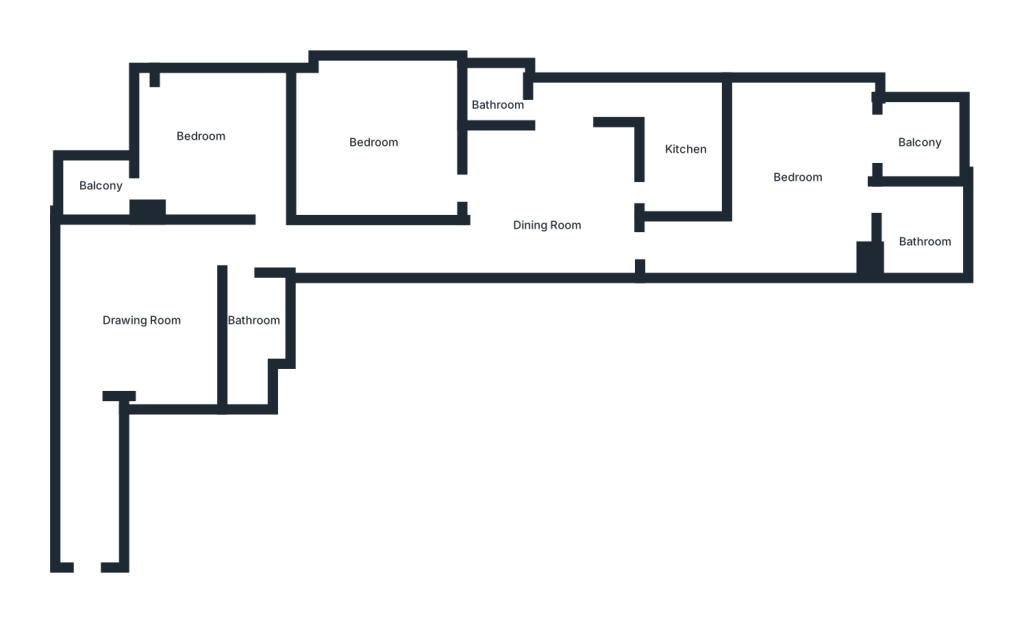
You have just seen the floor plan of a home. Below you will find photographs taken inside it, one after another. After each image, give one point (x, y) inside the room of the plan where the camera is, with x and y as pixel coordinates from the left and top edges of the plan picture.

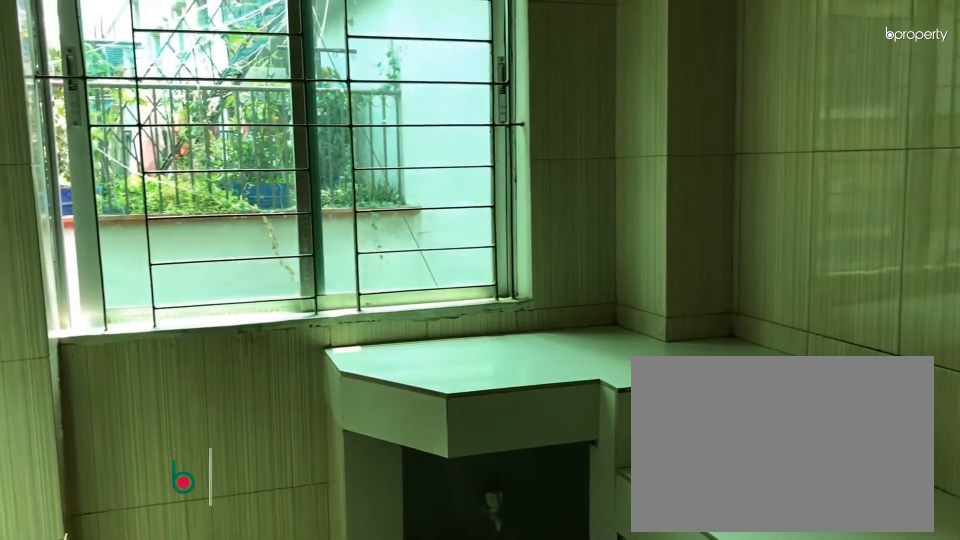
(684, 148)
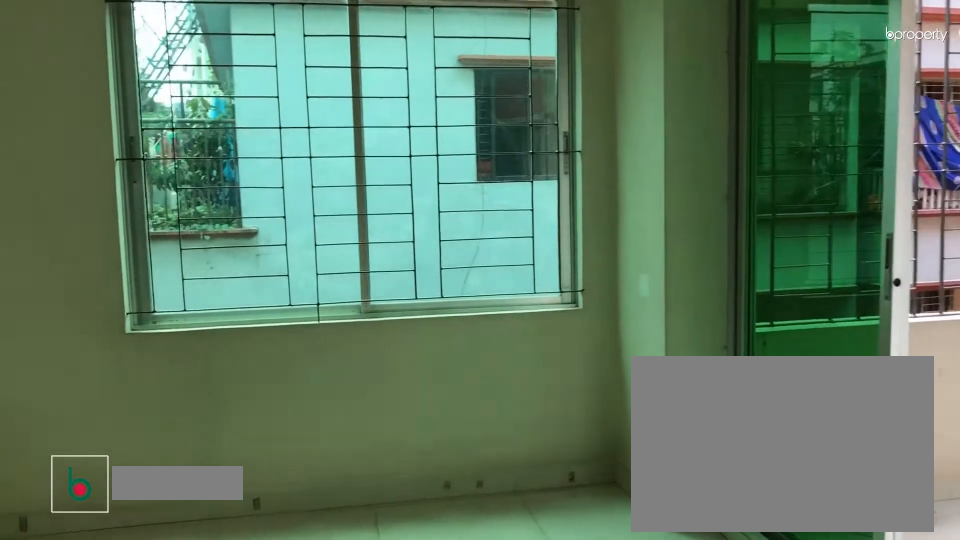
(815, 176)
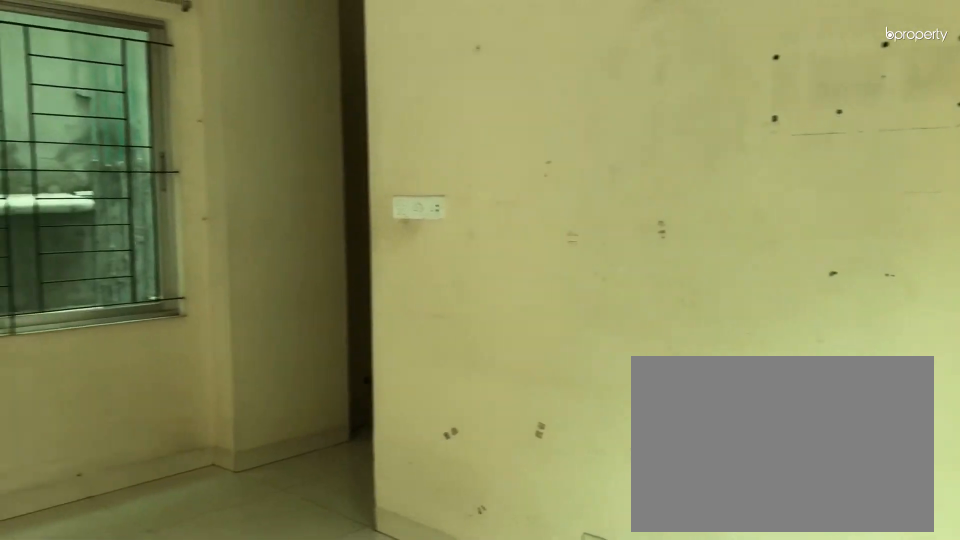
(815, 176)
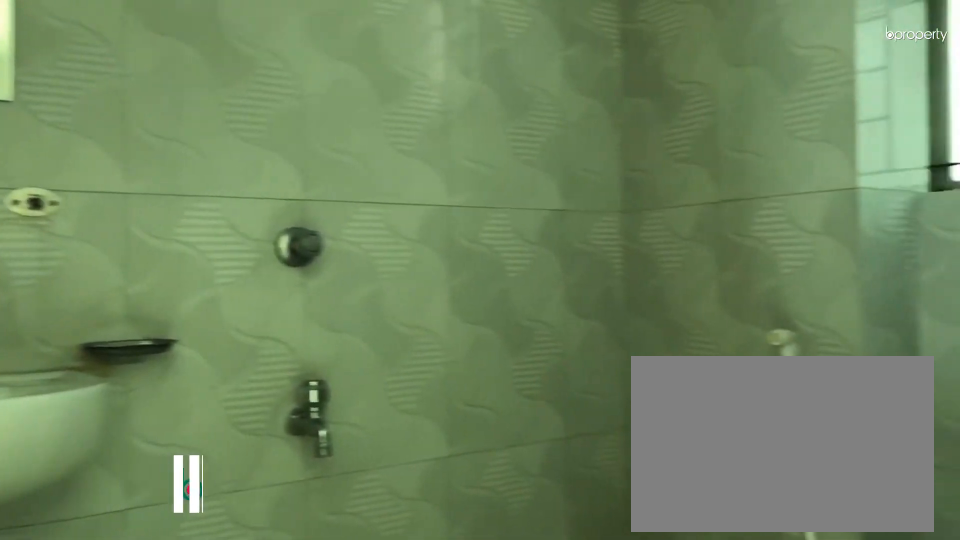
(922, 231)
